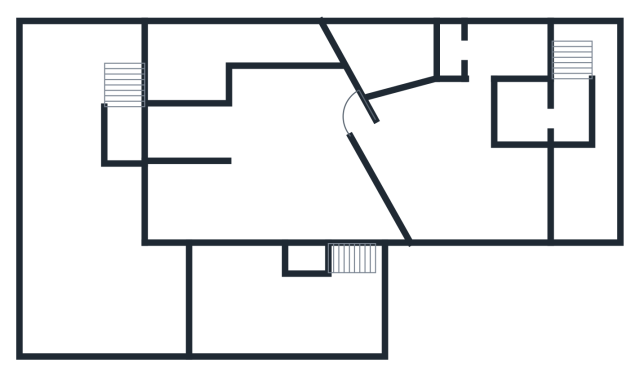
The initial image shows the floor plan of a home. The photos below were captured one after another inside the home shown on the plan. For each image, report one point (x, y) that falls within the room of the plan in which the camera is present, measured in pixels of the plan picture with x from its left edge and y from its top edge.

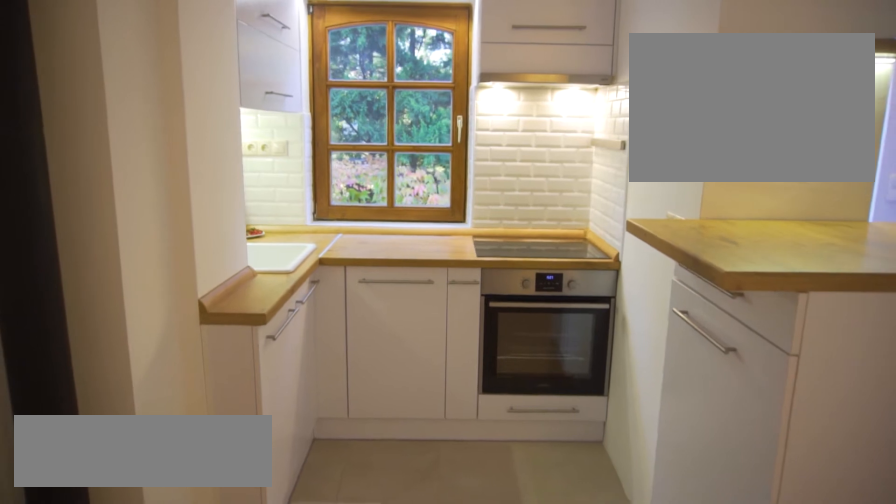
(199, 184)
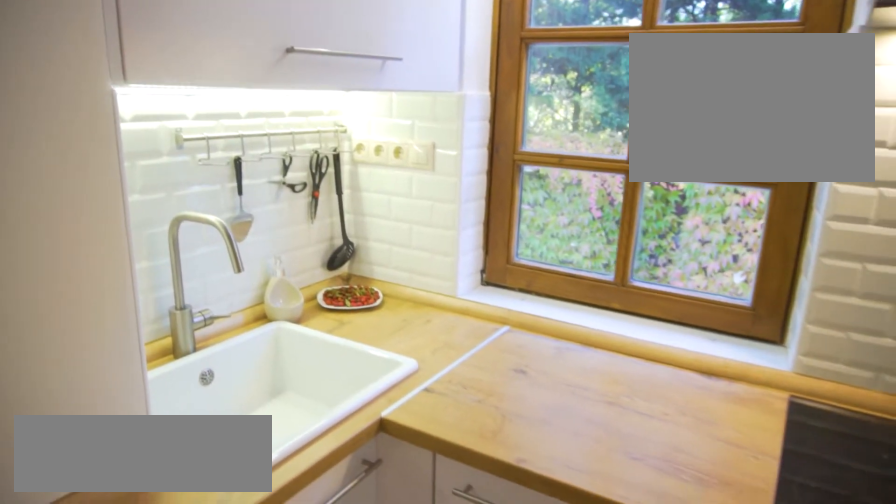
(199, 184)
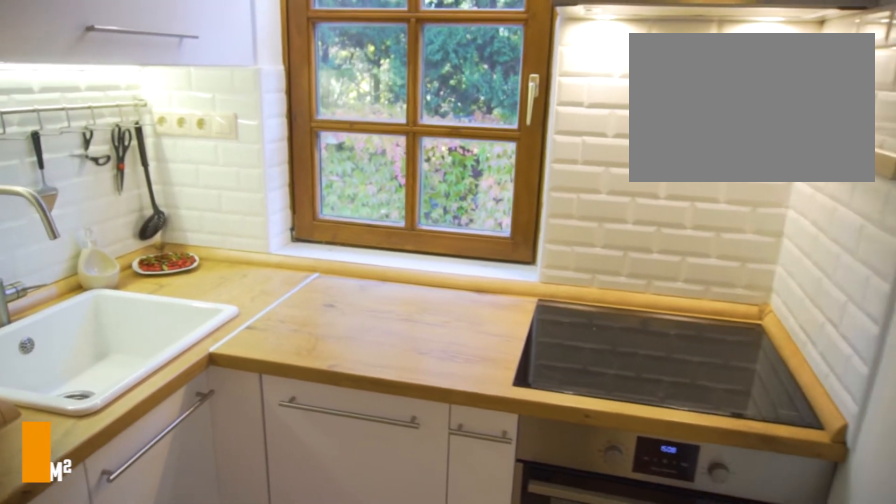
(199, 185)
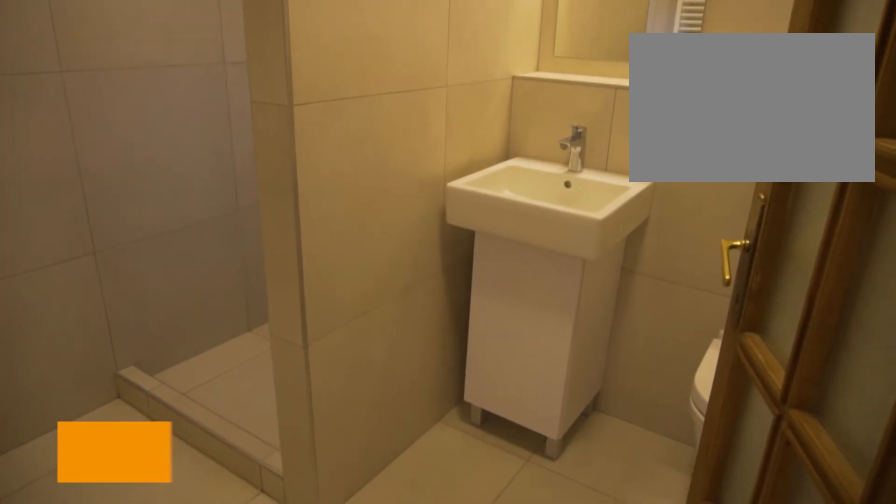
(198, 59)
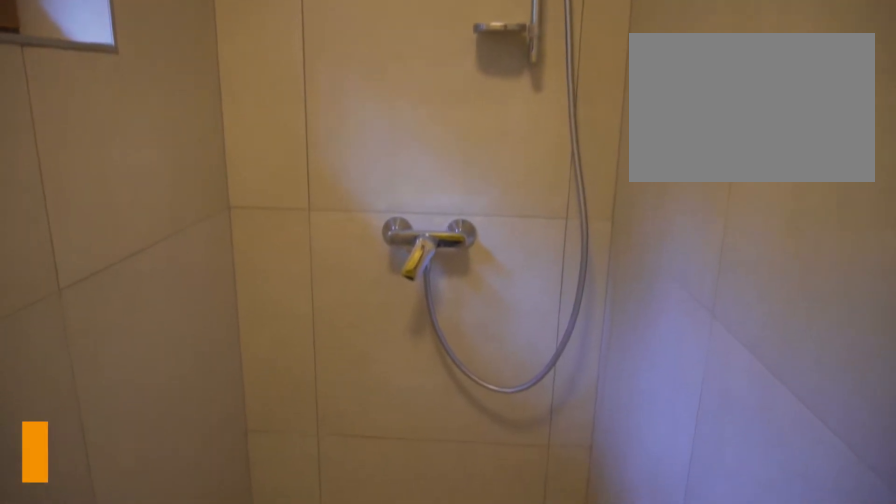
(199, 59)
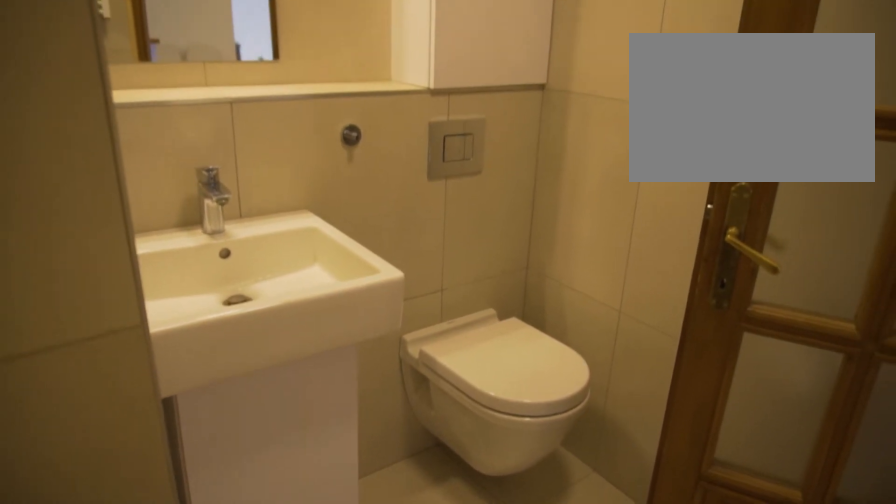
(199, 59)
